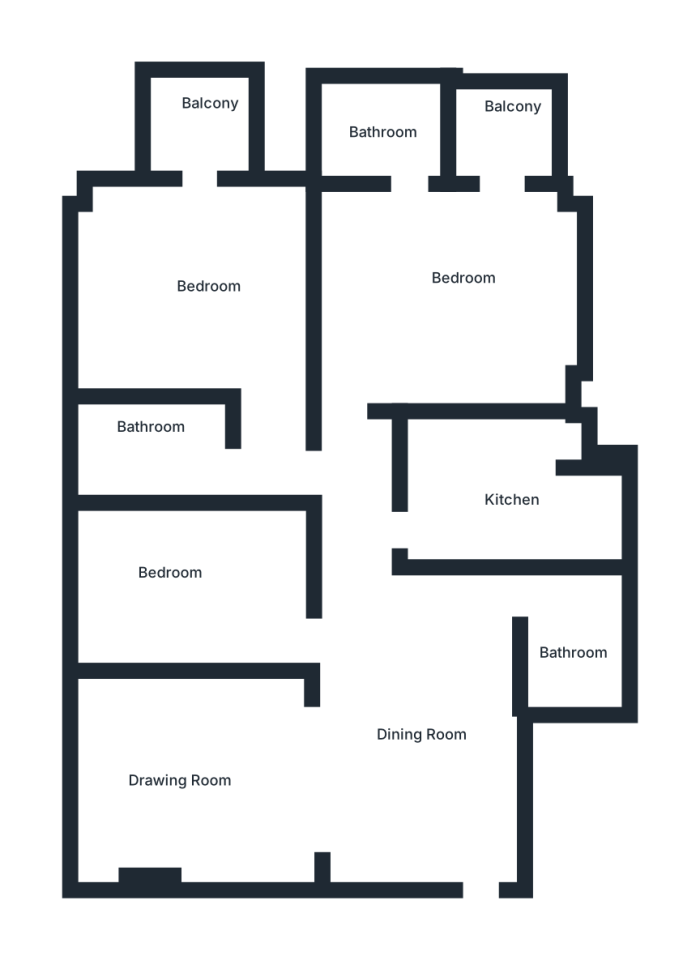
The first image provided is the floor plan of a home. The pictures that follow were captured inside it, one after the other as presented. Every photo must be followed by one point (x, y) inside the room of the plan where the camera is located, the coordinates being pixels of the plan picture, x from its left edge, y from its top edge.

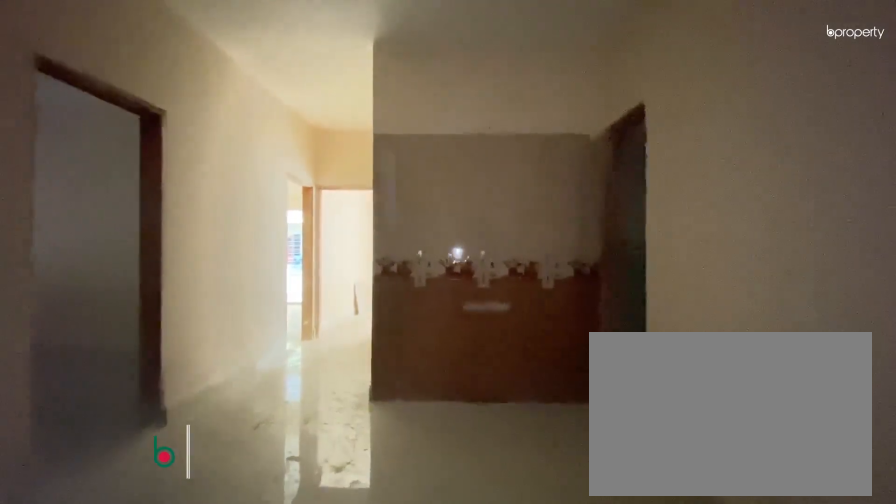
(414, 740)
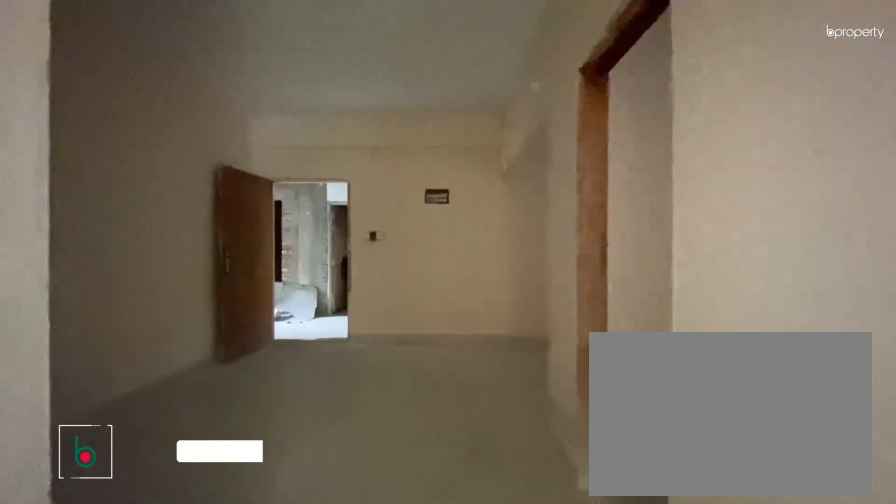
(414, 740)
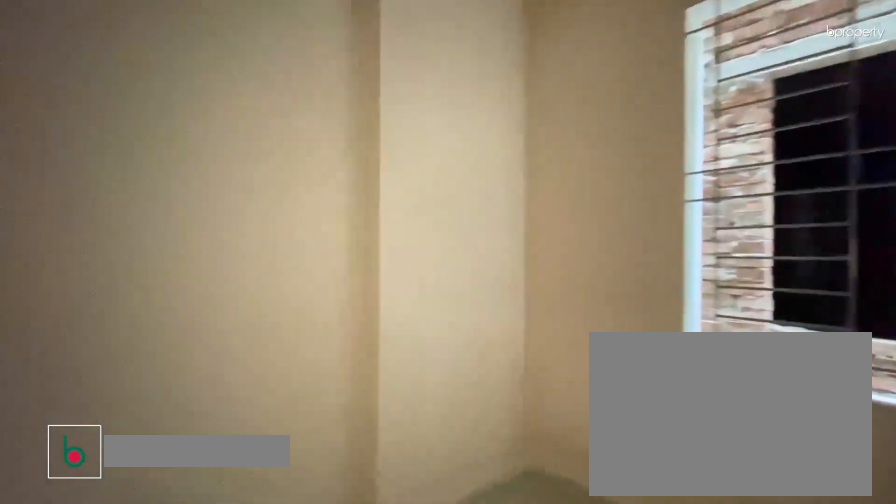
(208, 775)
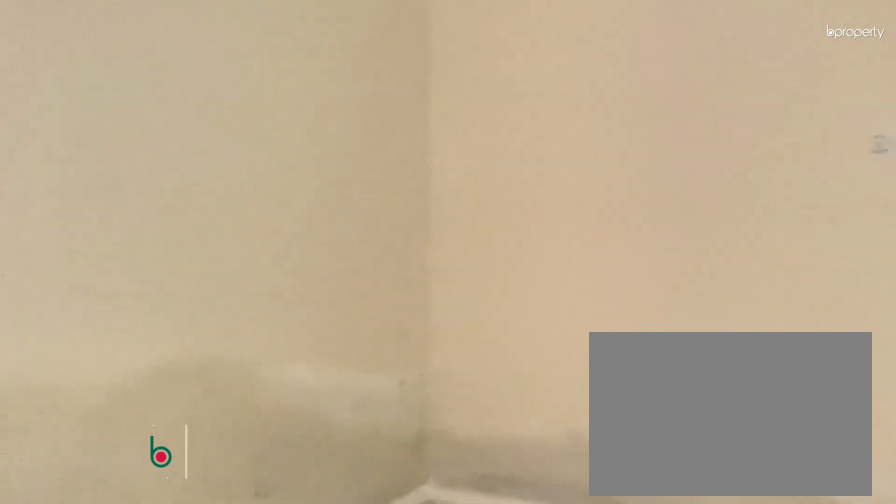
(191, 592)
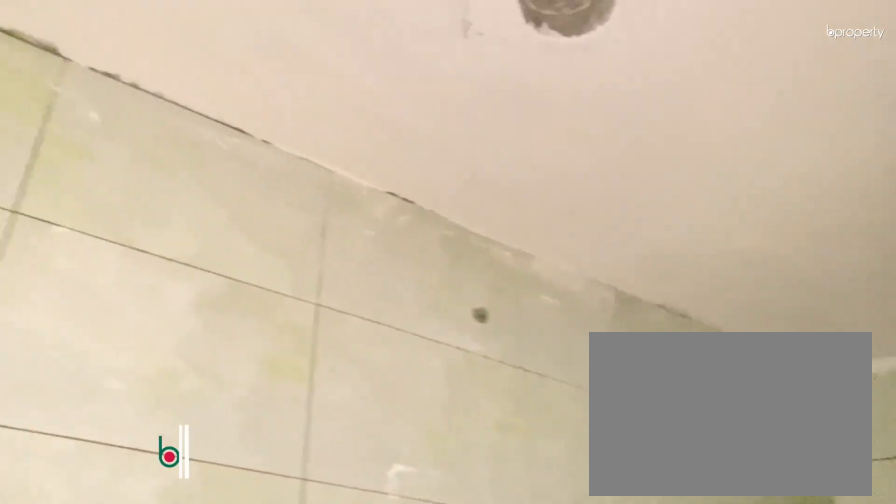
(567, 638)
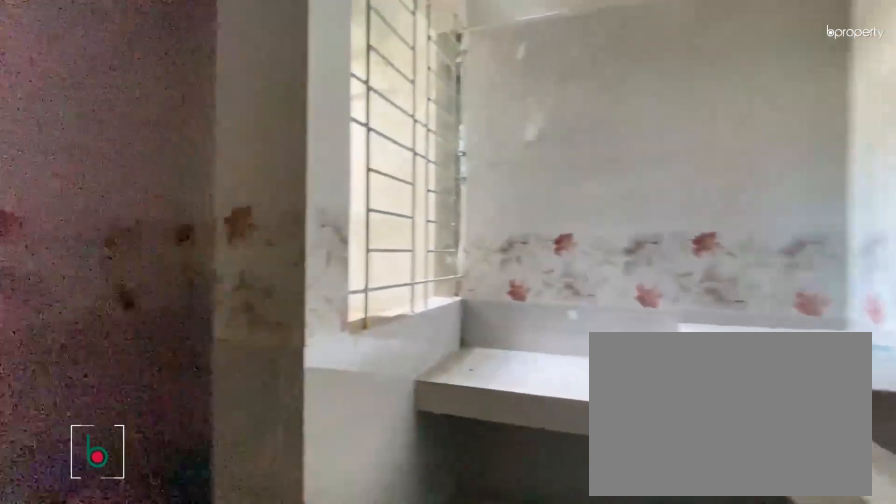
(487, 503)
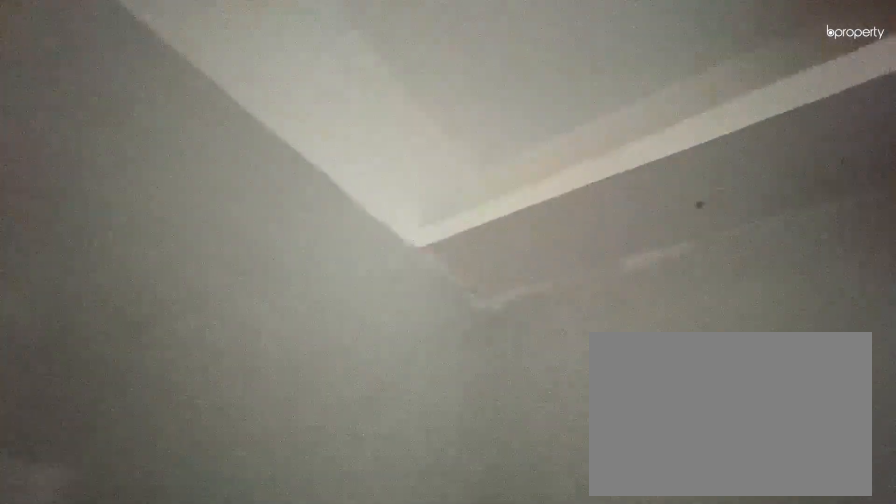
(487, 503)
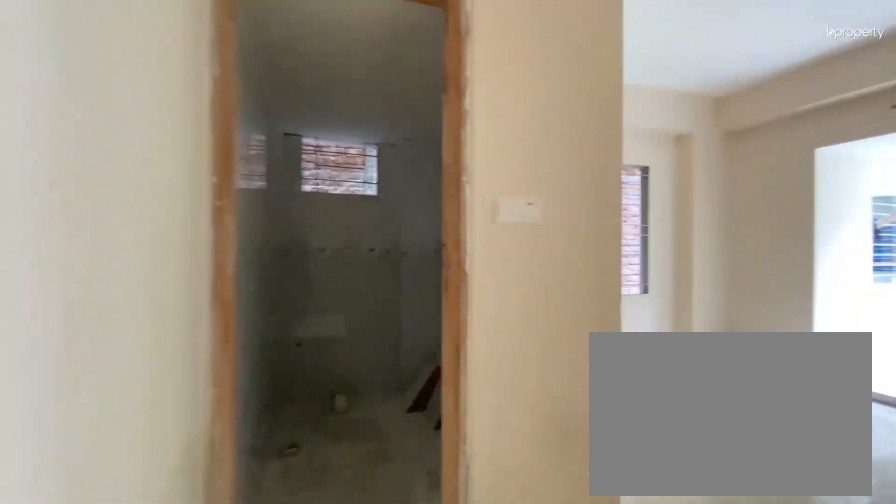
(279, 431)
